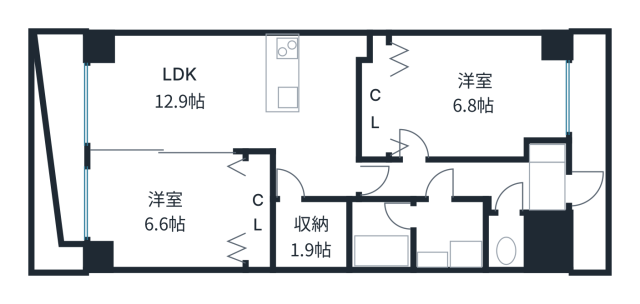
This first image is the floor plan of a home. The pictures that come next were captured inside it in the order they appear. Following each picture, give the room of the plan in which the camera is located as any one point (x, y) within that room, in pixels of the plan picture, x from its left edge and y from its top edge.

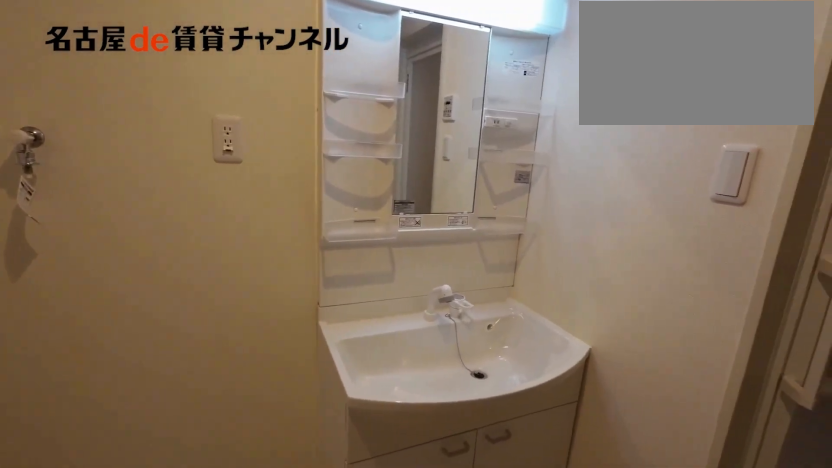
(450, 234)
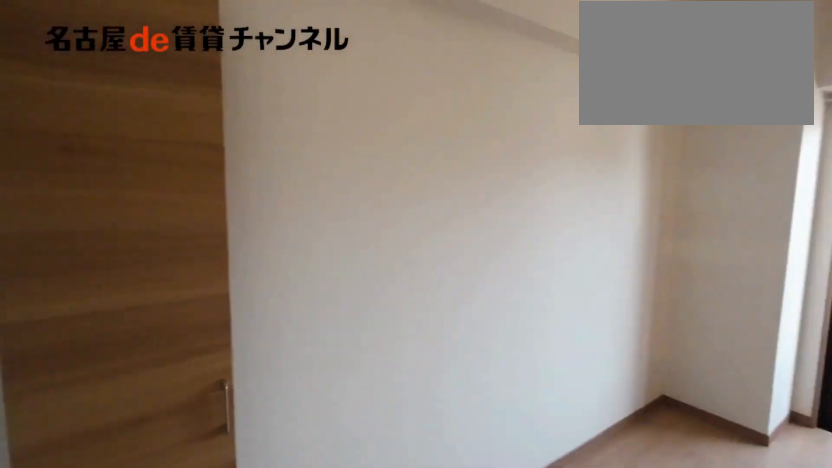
(168, 209)
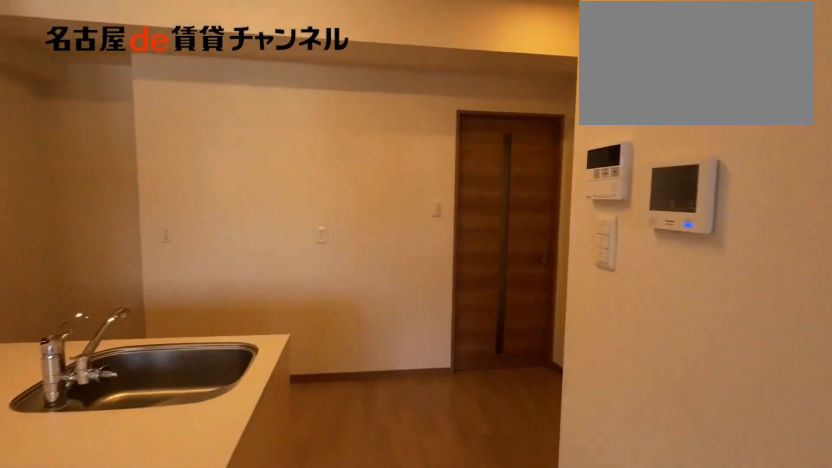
(236, 101)
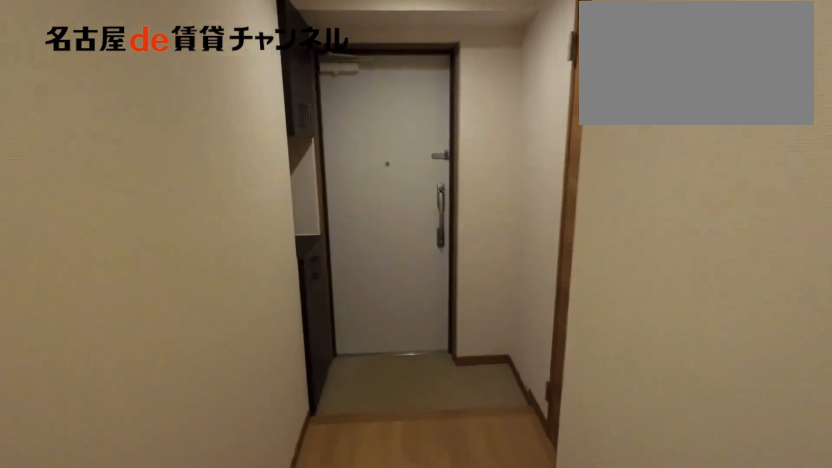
(471, 182)
